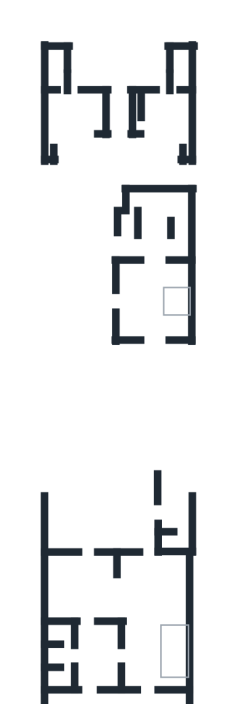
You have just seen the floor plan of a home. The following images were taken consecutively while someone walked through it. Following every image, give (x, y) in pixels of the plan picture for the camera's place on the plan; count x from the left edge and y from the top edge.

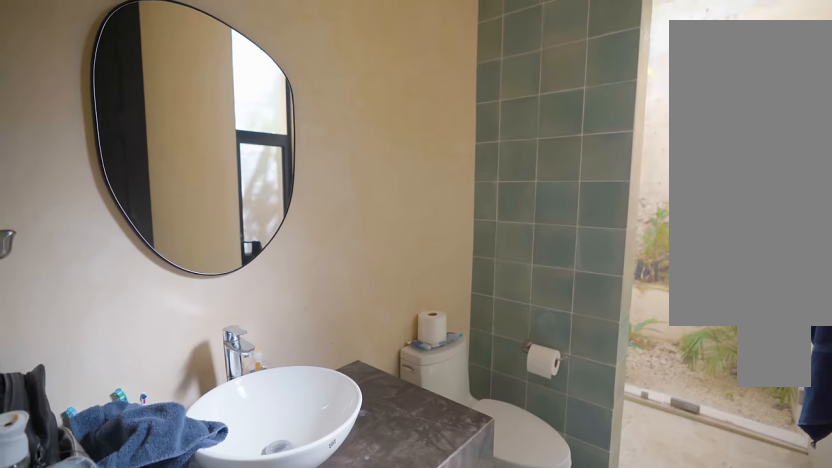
(60, 77)
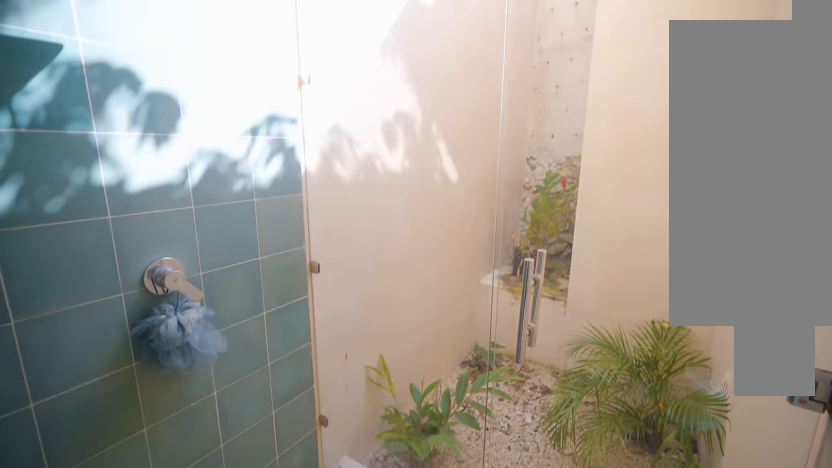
(57, 69)
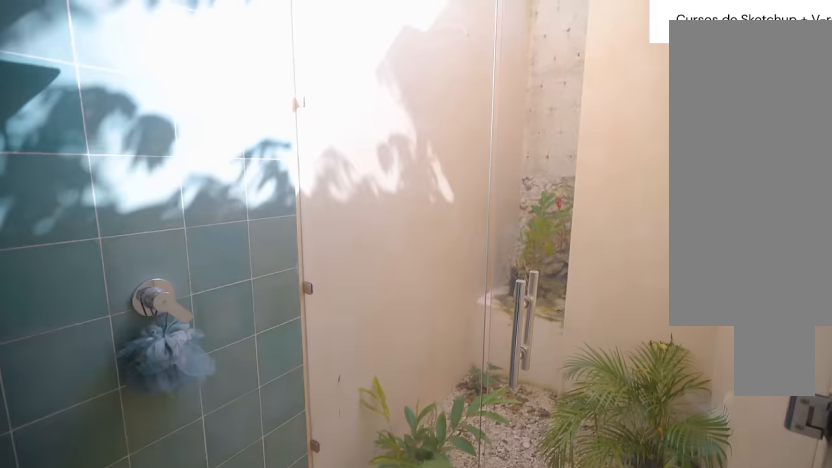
(57, 69)
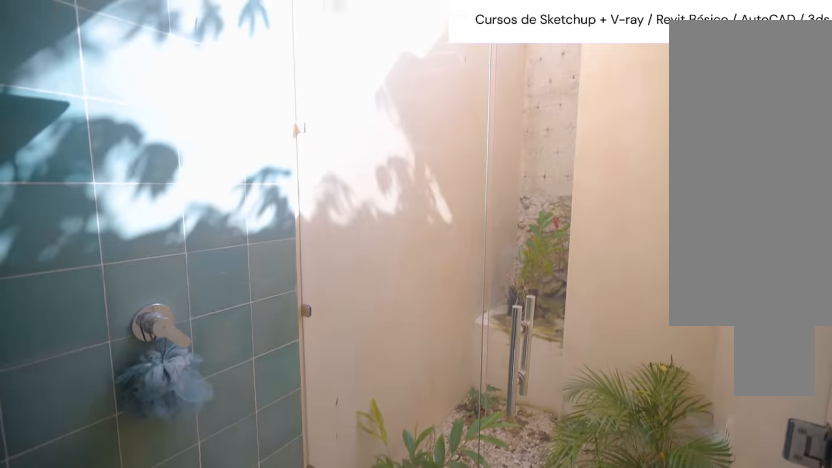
(57, 69)
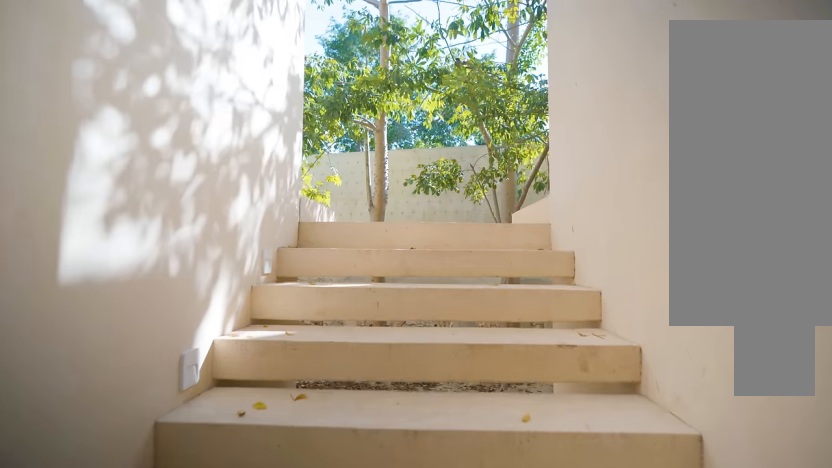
(118, 111)
